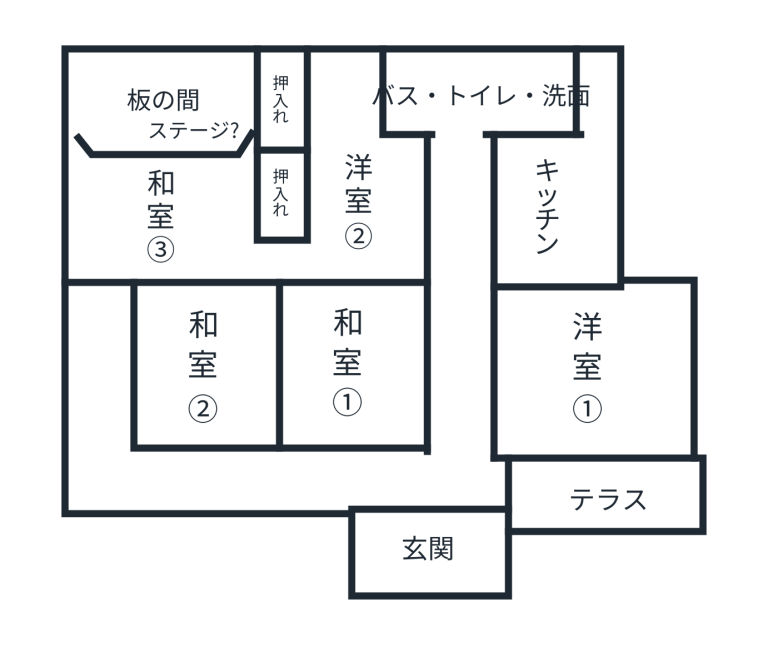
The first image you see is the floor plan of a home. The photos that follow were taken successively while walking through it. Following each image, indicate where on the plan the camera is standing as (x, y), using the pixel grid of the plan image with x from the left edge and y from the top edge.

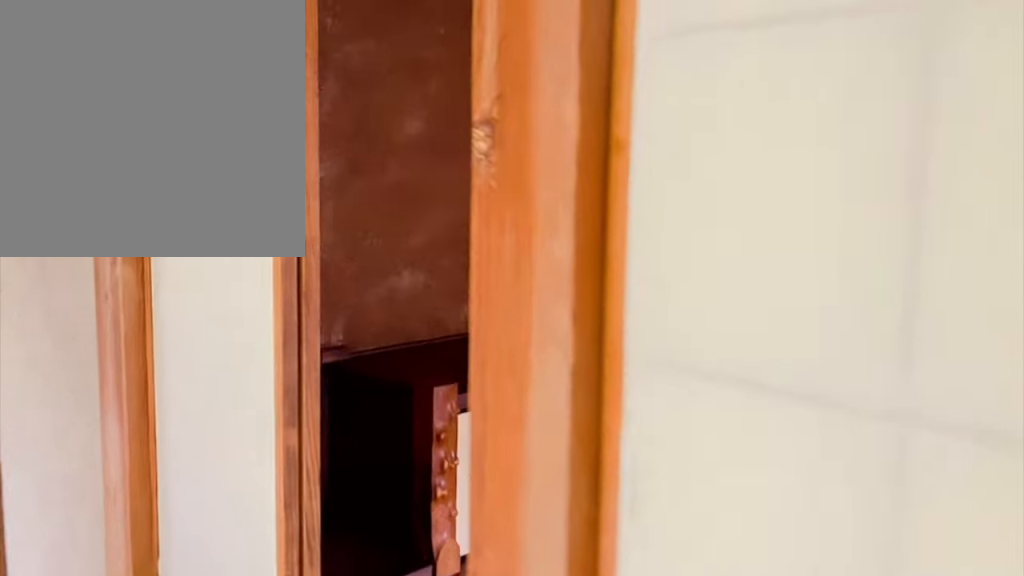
(106, 265)
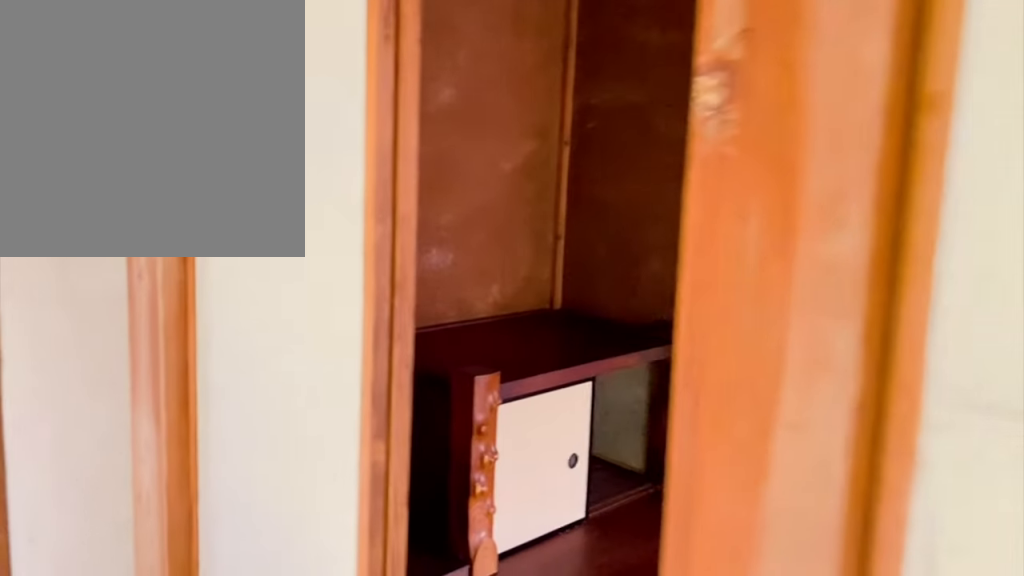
(106, 257)
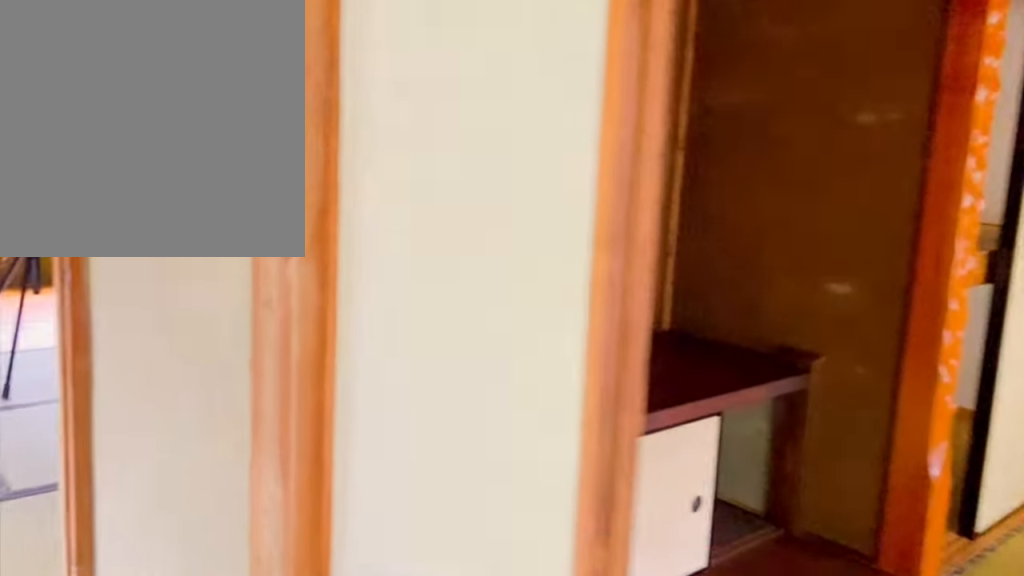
(107, 250)
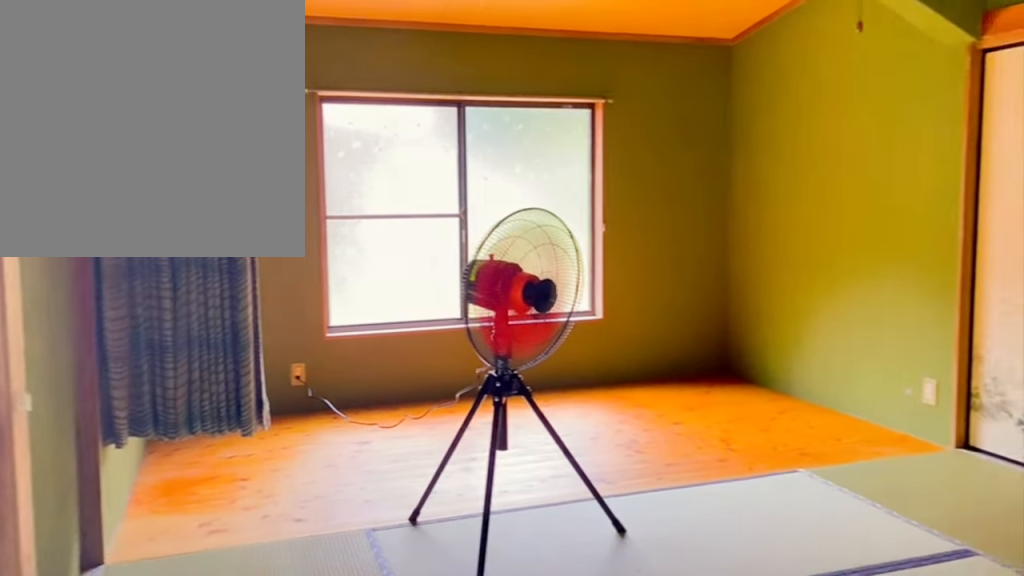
(135, 237)
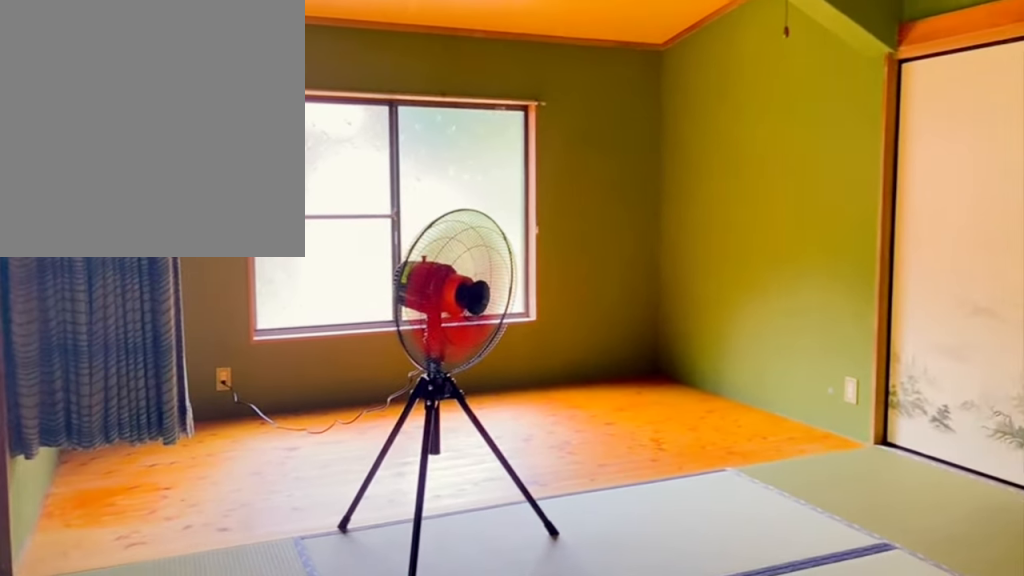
(139, 237)
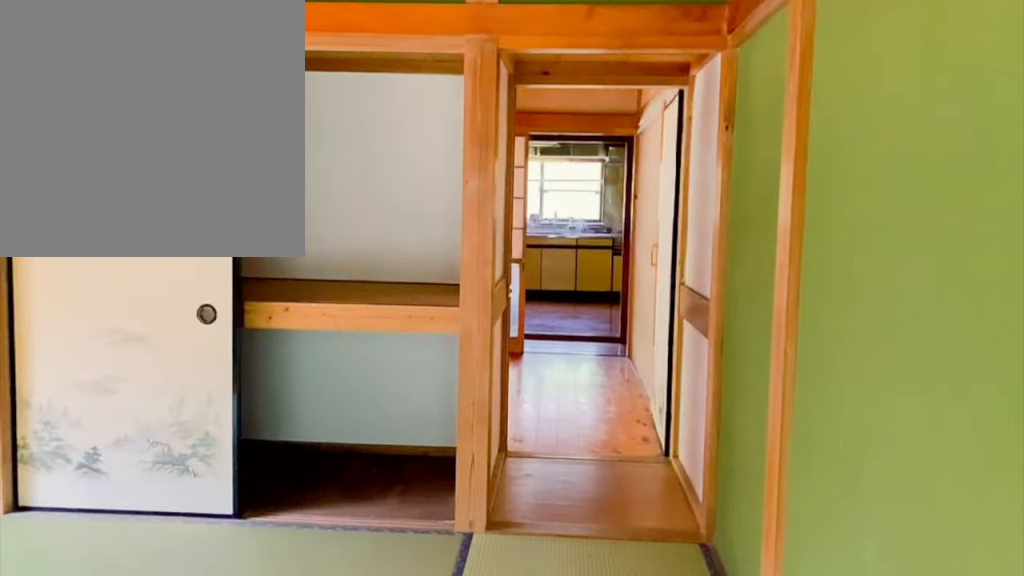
(222, 241)
